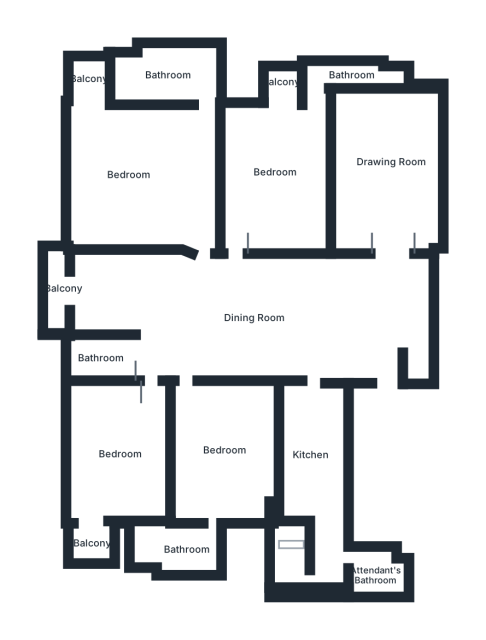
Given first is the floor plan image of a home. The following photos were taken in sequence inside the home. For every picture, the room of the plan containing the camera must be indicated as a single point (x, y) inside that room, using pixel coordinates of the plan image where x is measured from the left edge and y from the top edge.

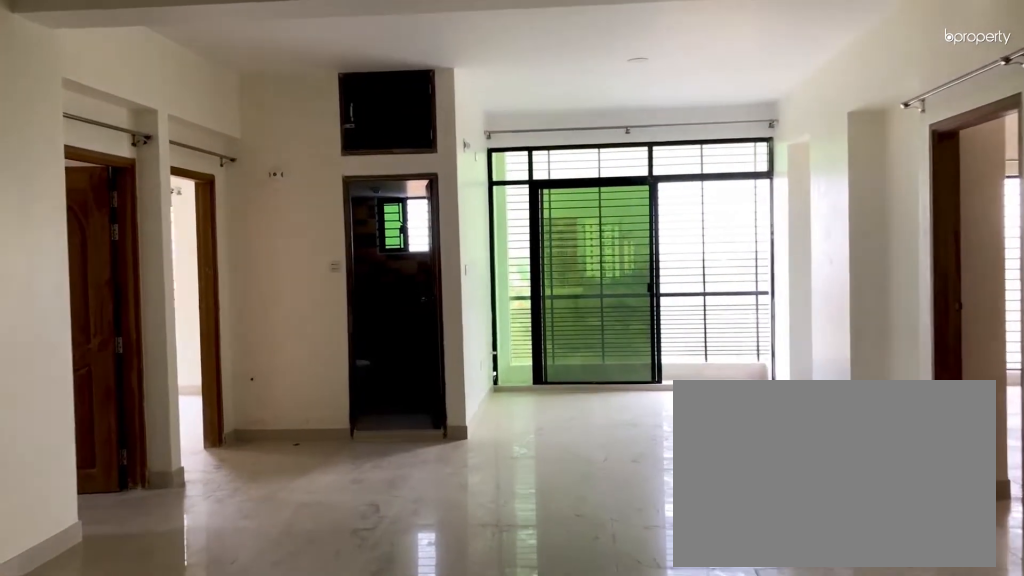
(244, 318)
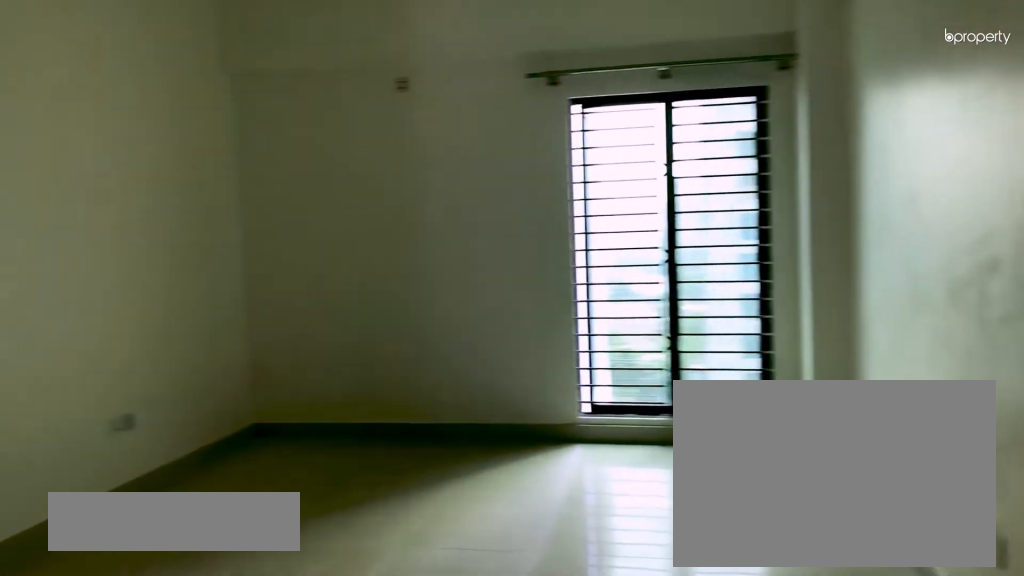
(388, 163)
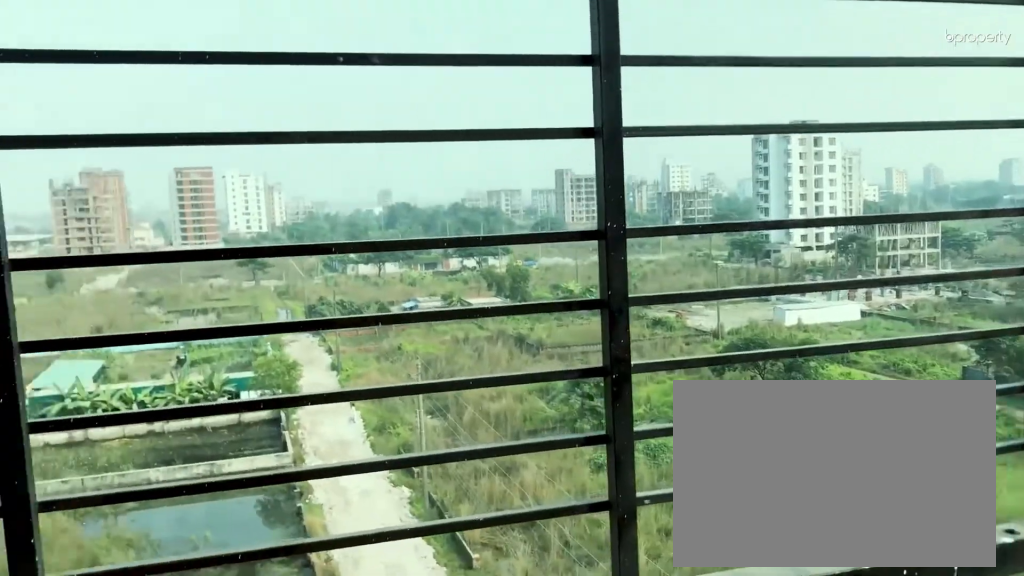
(86, 84)
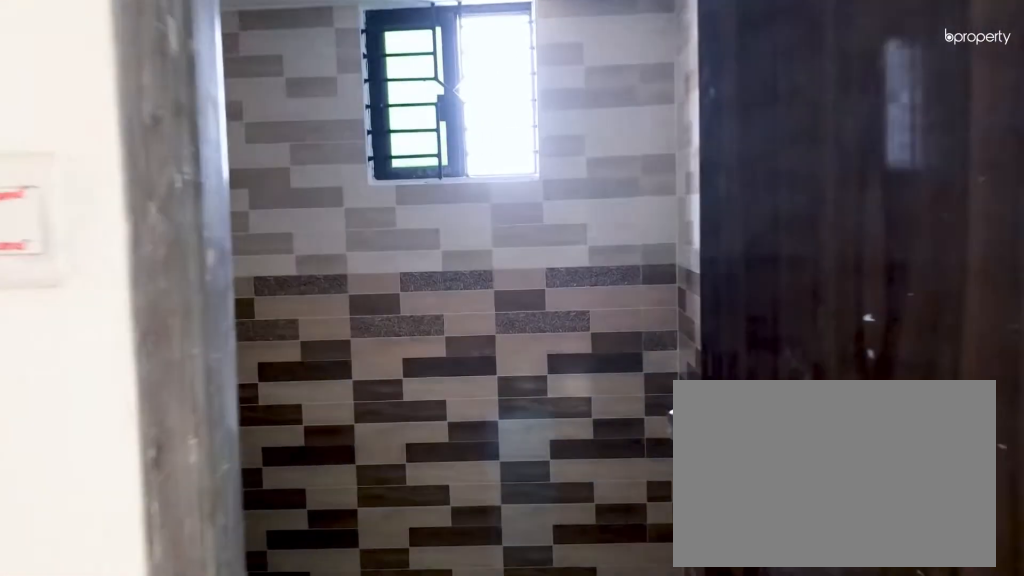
(98, 357)
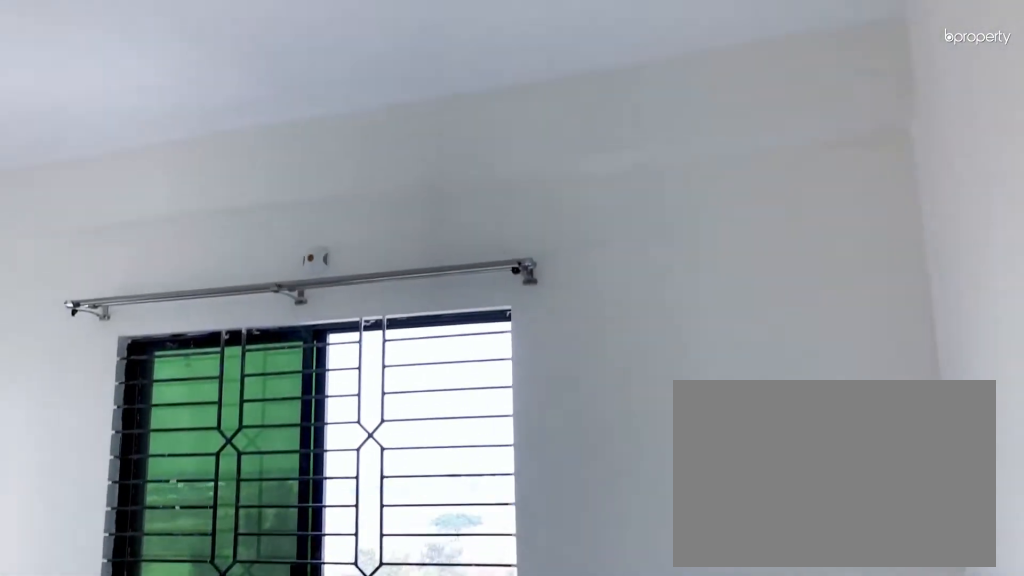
(111, 451)
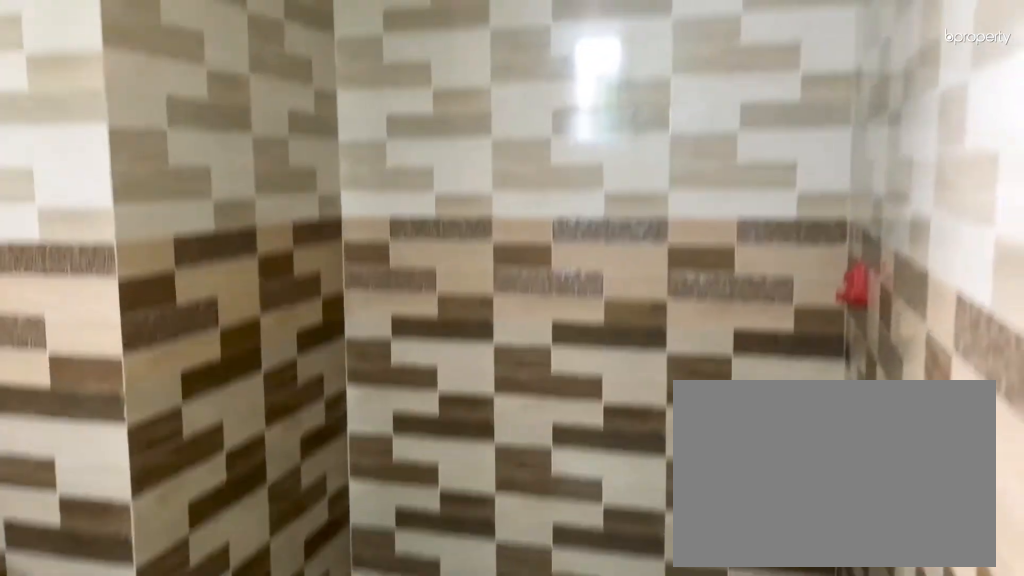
(187, 556)
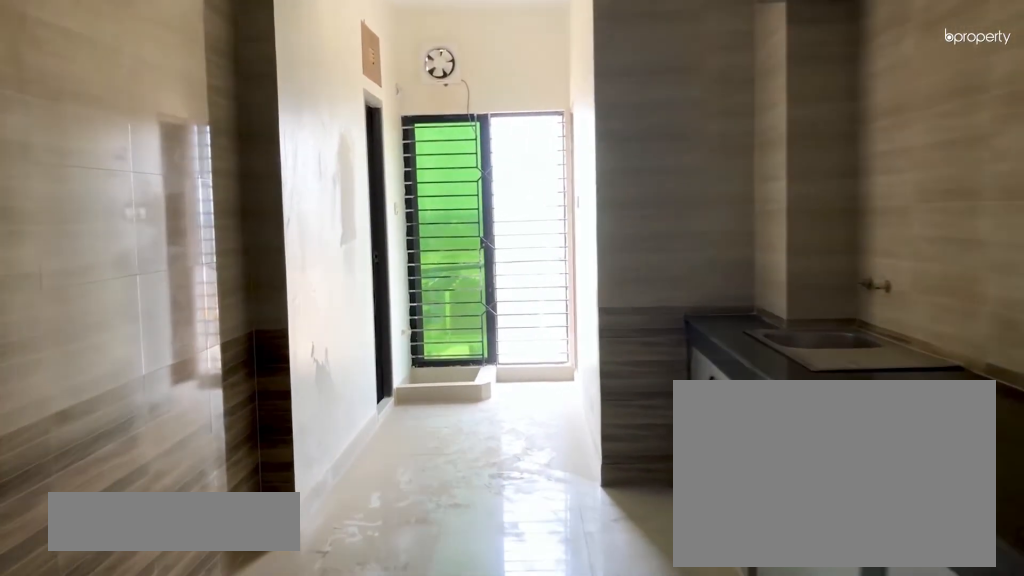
(311, 458)
